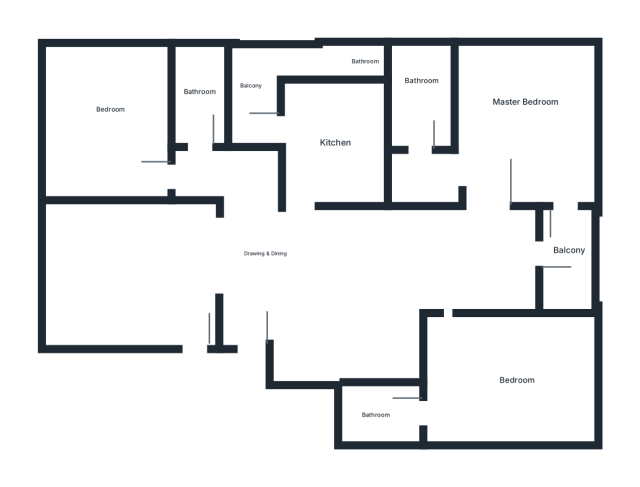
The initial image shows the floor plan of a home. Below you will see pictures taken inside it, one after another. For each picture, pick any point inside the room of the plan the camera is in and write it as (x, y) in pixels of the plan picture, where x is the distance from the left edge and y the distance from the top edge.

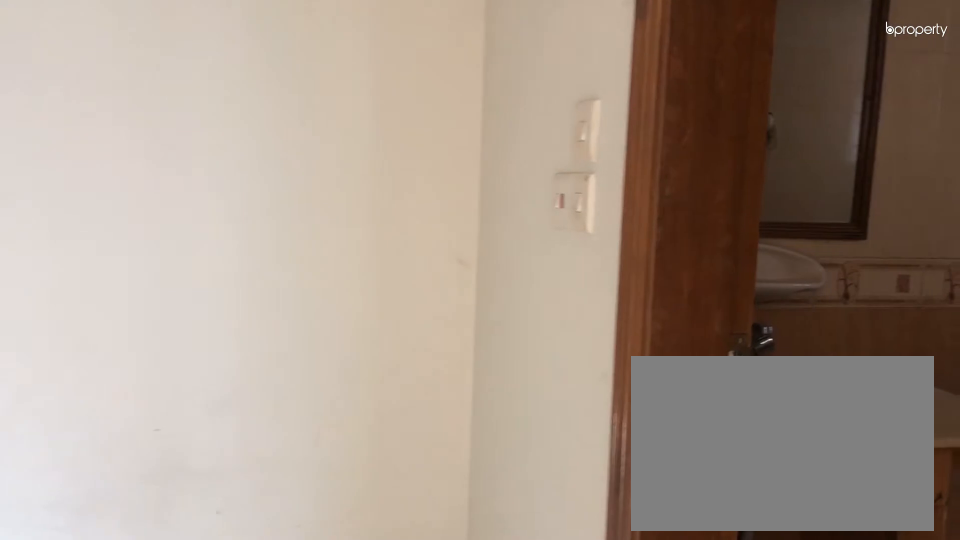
(424, 161)
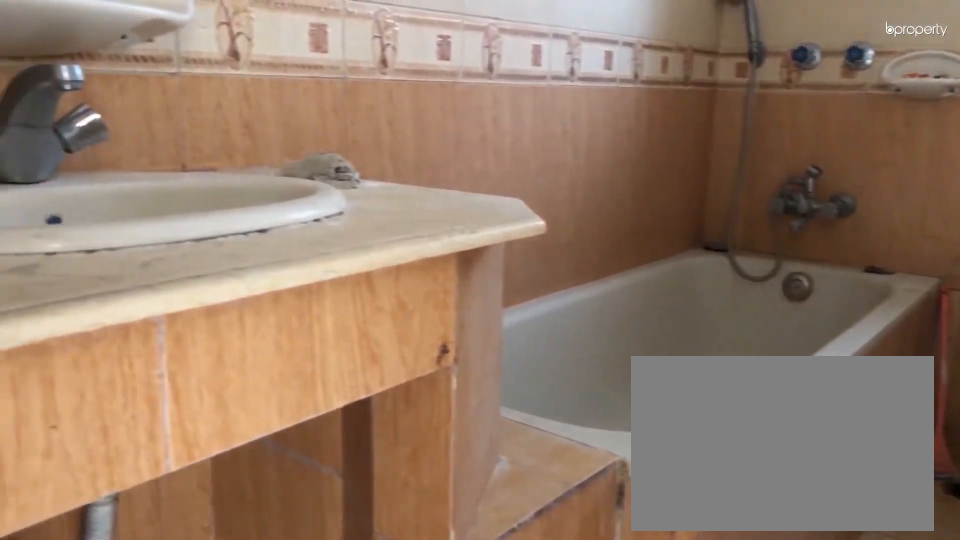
(423, 105)
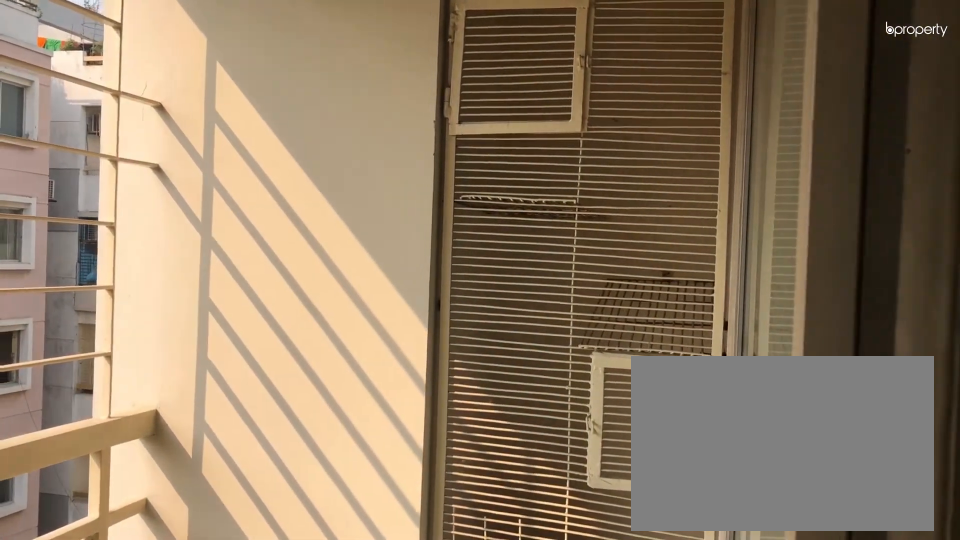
(565, 252)
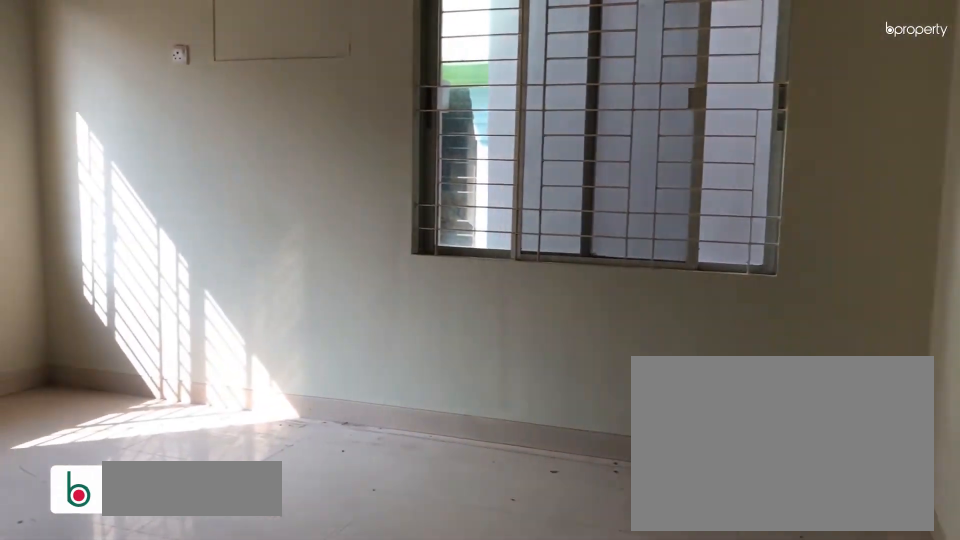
(469, 339)
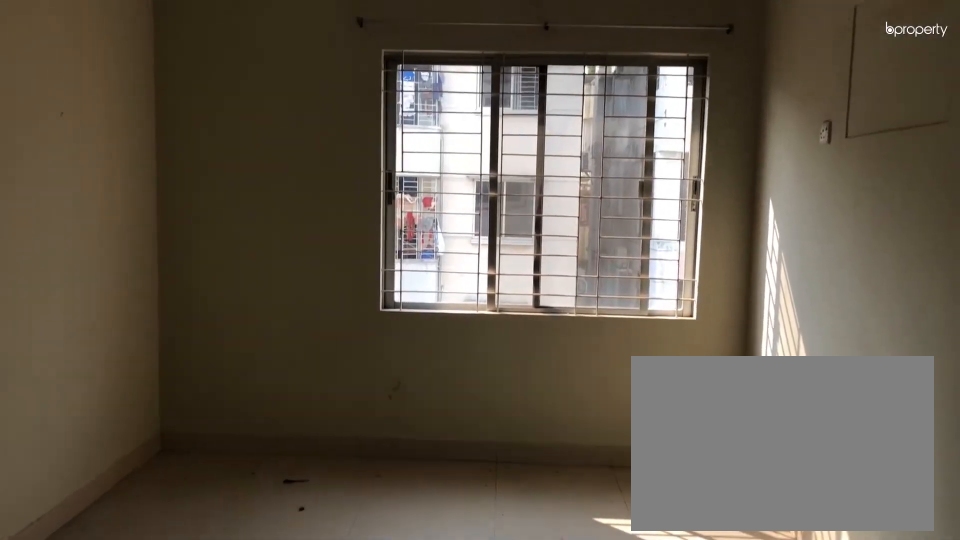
(520, 386)
